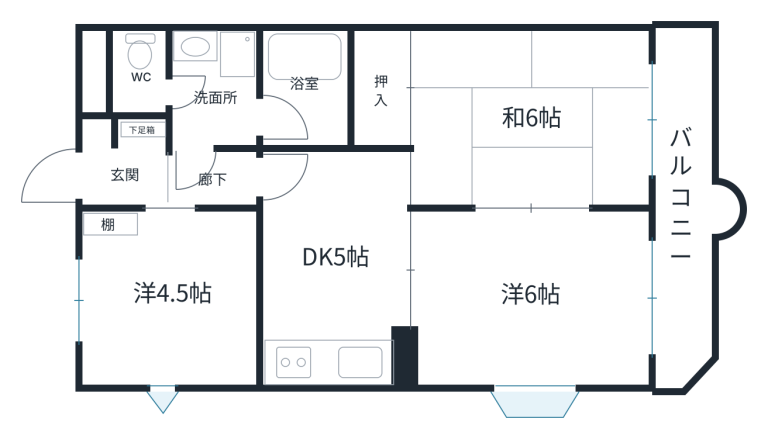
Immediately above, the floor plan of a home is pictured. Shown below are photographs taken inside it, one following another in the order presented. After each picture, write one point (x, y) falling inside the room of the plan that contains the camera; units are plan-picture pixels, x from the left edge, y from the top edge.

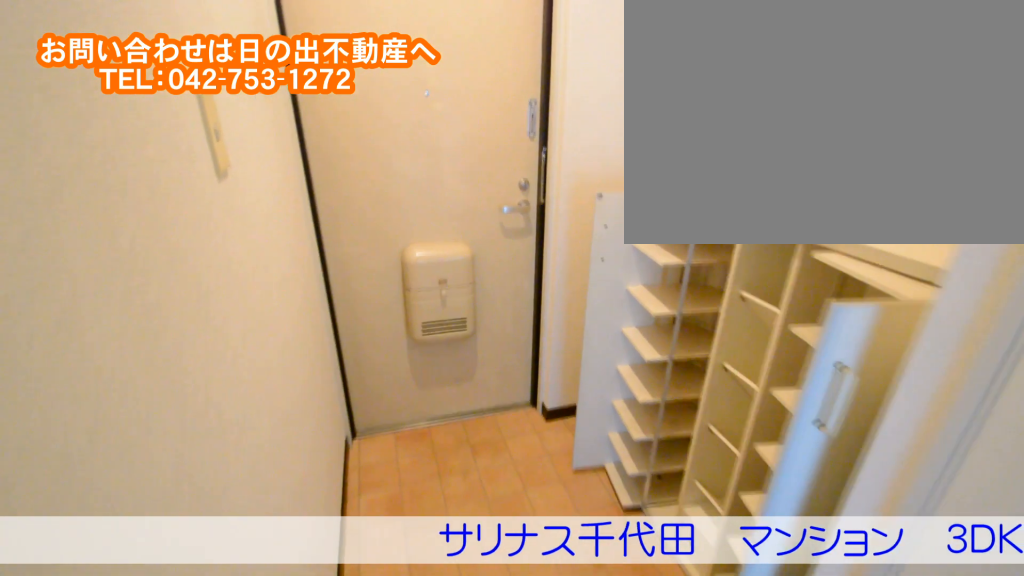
(154, 174)
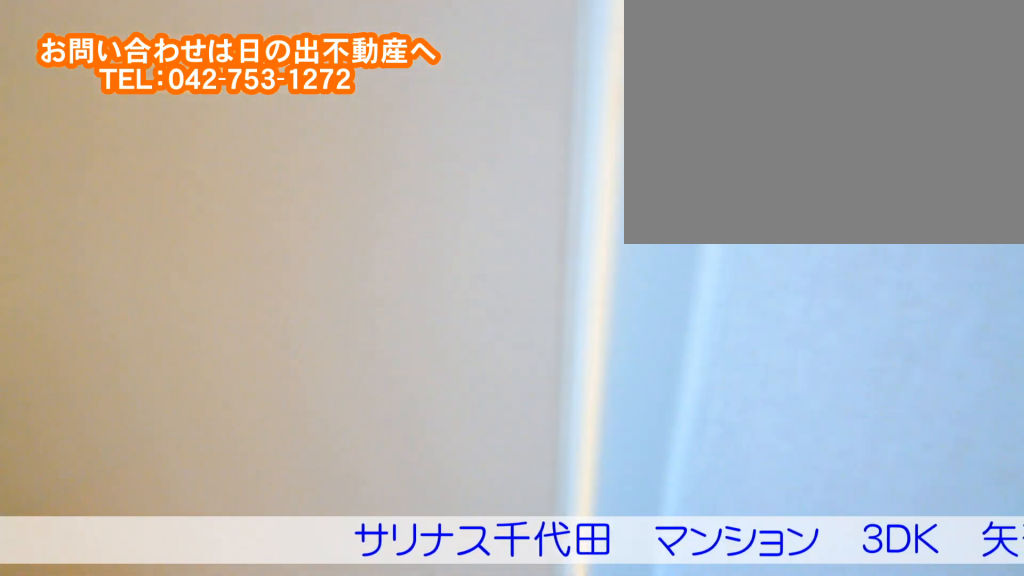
(154, 174)
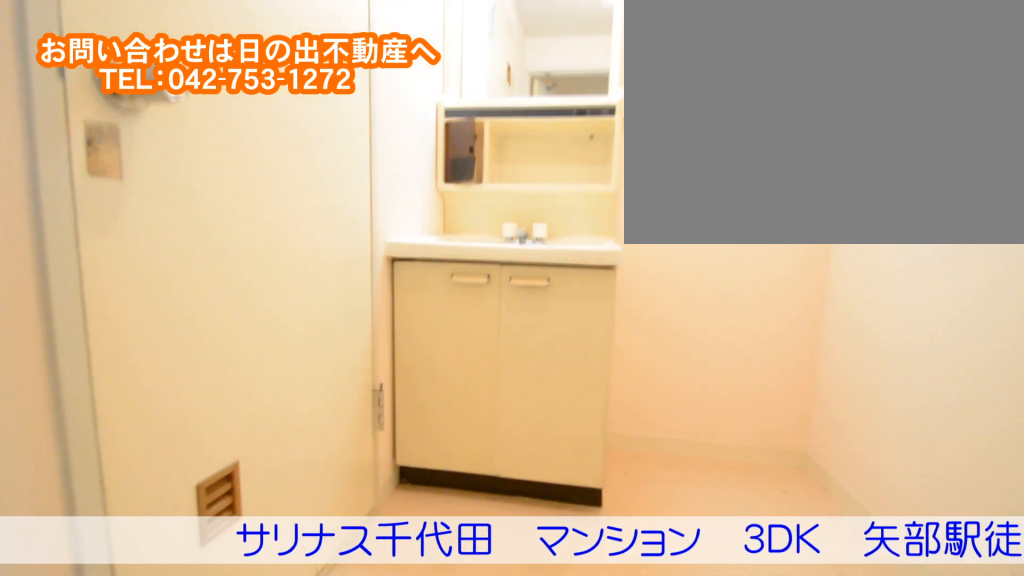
(215, 113)
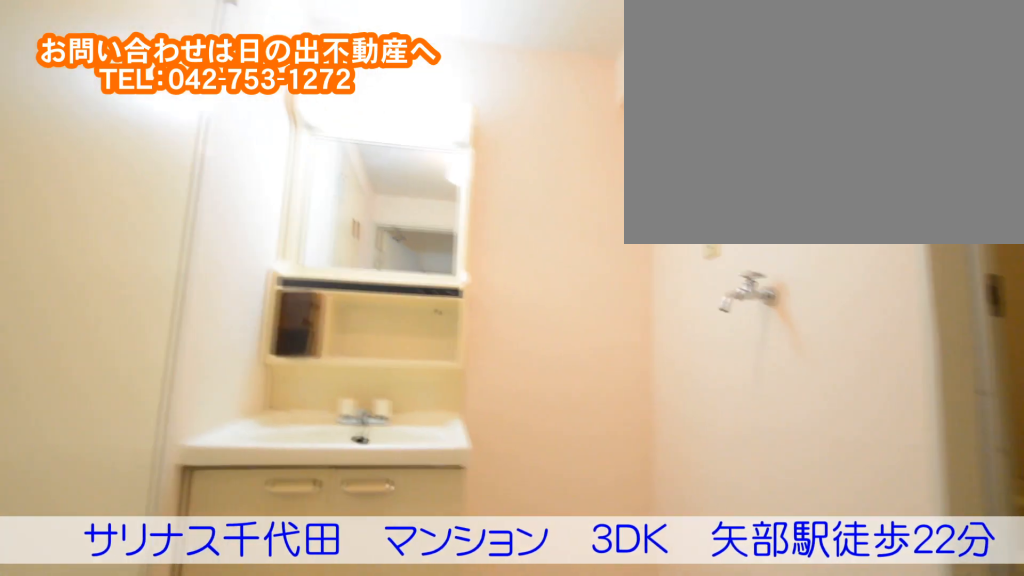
(215, 113)
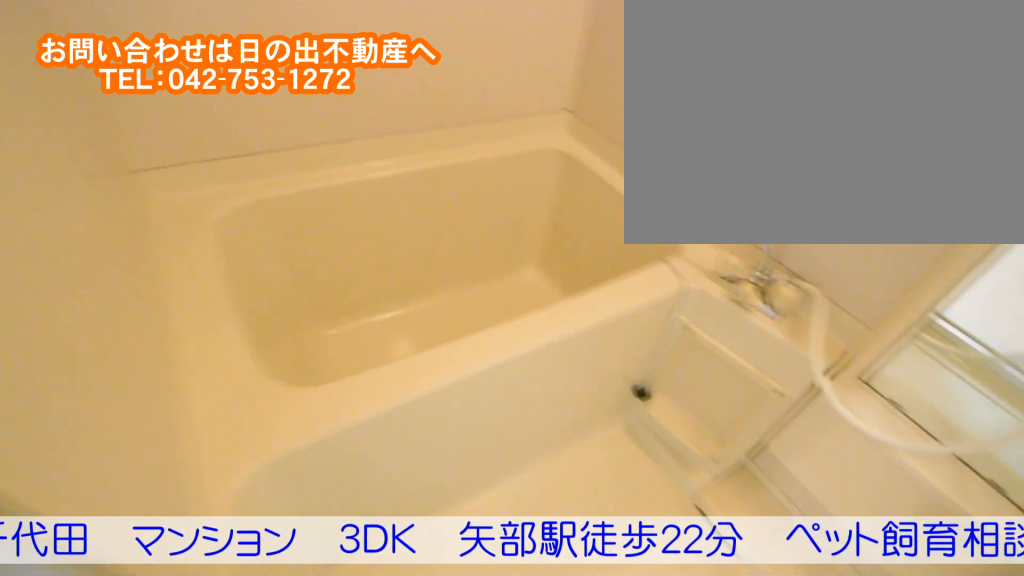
(308, 113)
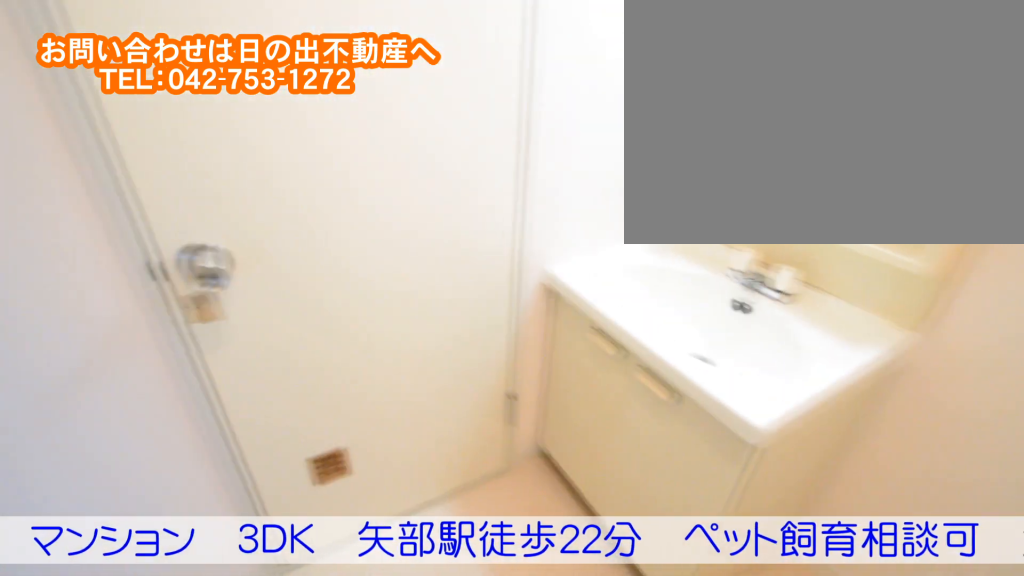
(215, 112)
